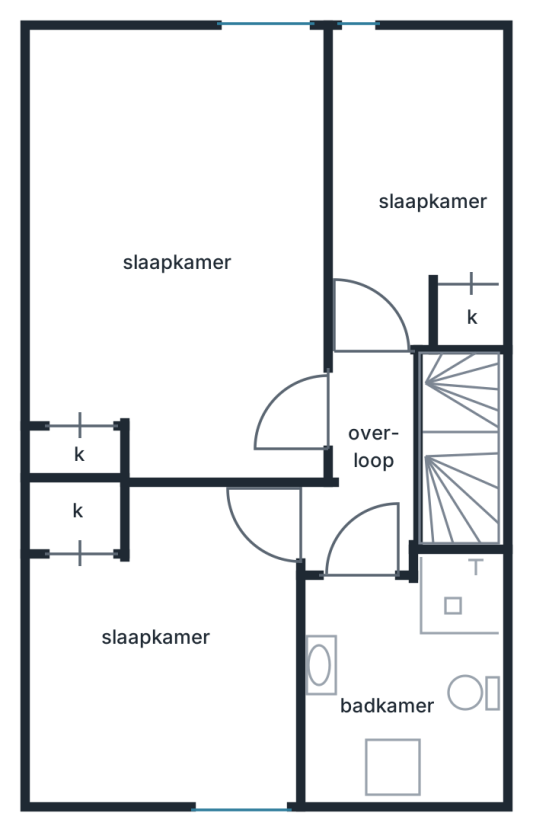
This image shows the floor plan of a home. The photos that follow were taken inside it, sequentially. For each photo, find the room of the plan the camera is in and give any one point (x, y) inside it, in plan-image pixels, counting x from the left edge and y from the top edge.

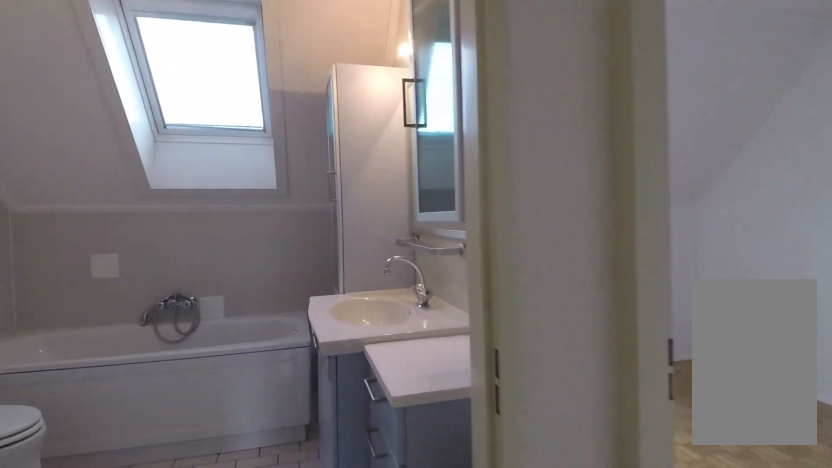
(371, 491)
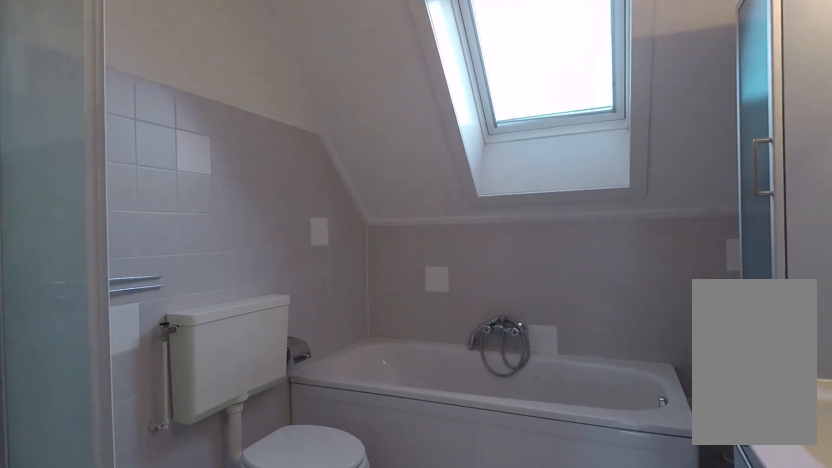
(407, 658)
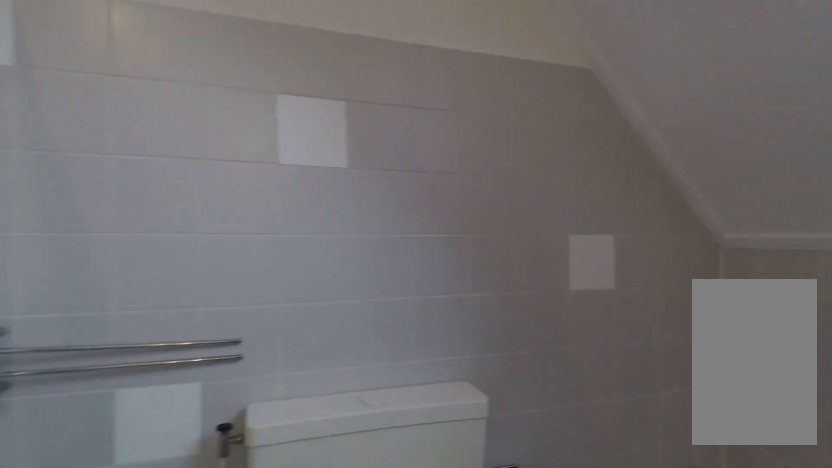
(407, 658)
